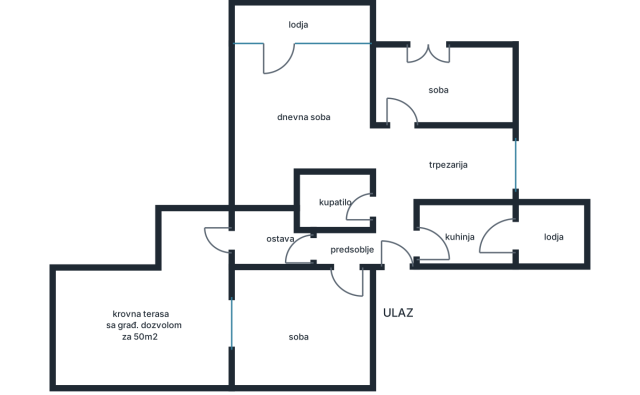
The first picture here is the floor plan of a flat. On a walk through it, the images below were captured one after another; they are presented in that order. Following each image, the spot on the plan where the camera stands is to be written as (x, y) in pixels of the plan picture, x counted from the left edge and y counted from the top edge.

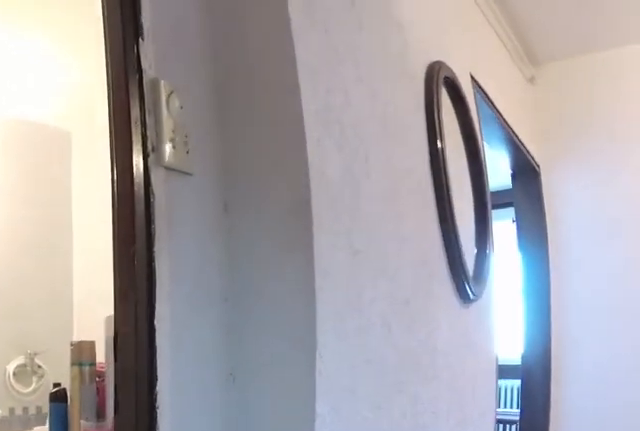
(416, 232)
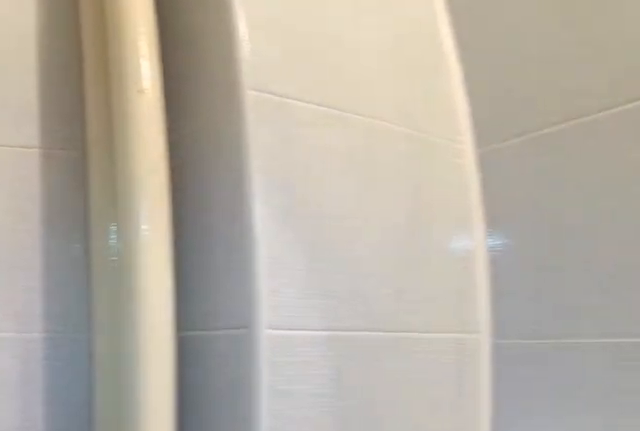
(308, 192)
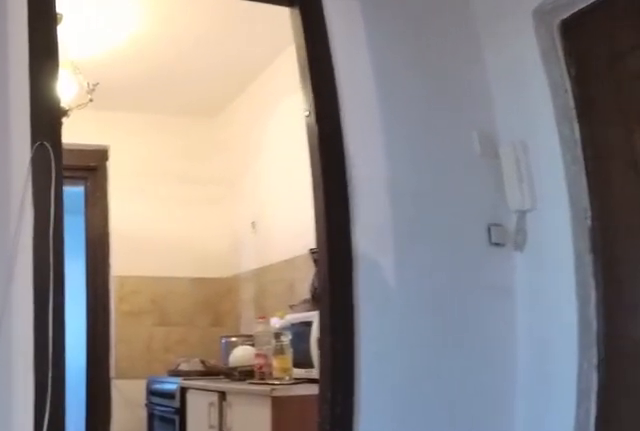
(362, 208)
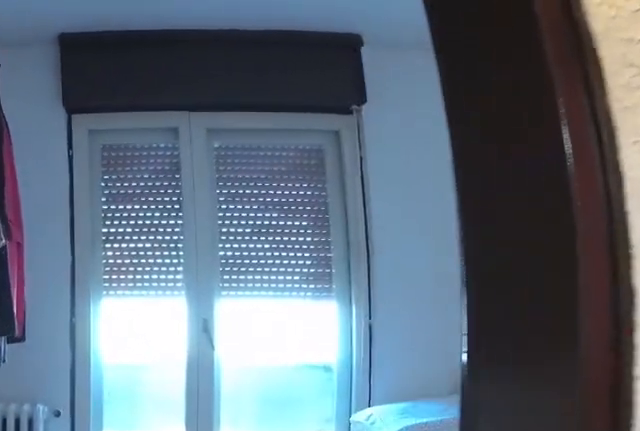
(402, 153)
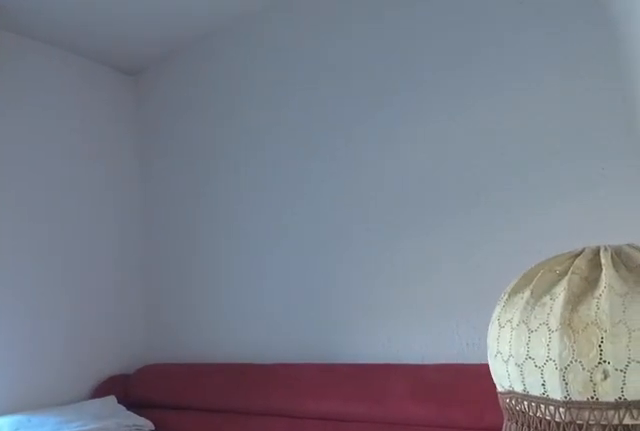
(400, 123)
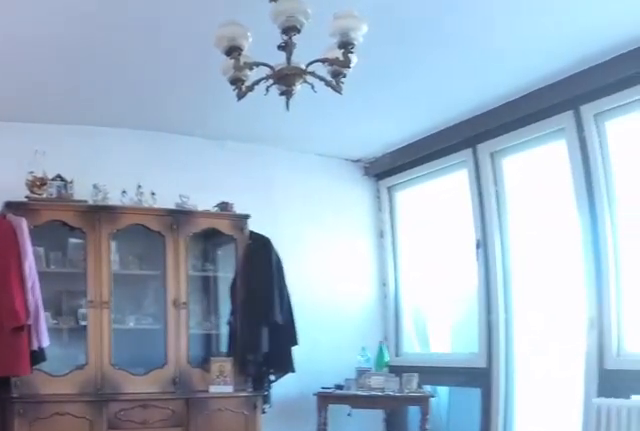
(373, 153)
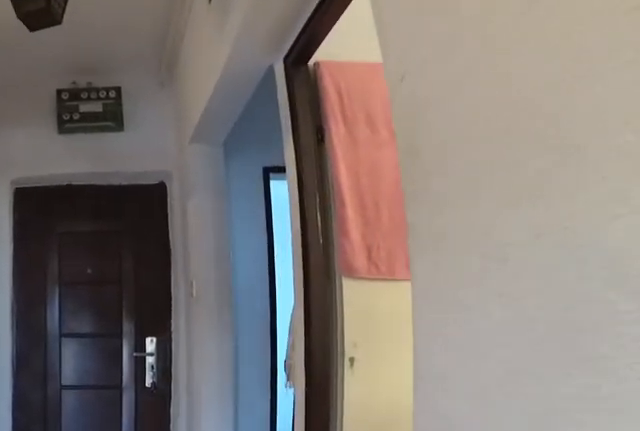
(398, 165)
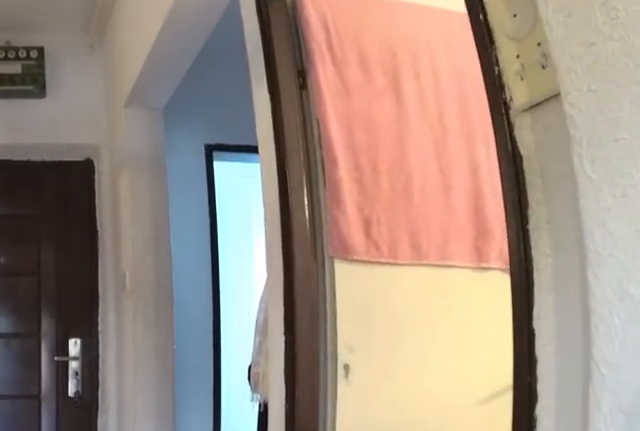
(396, 185)
